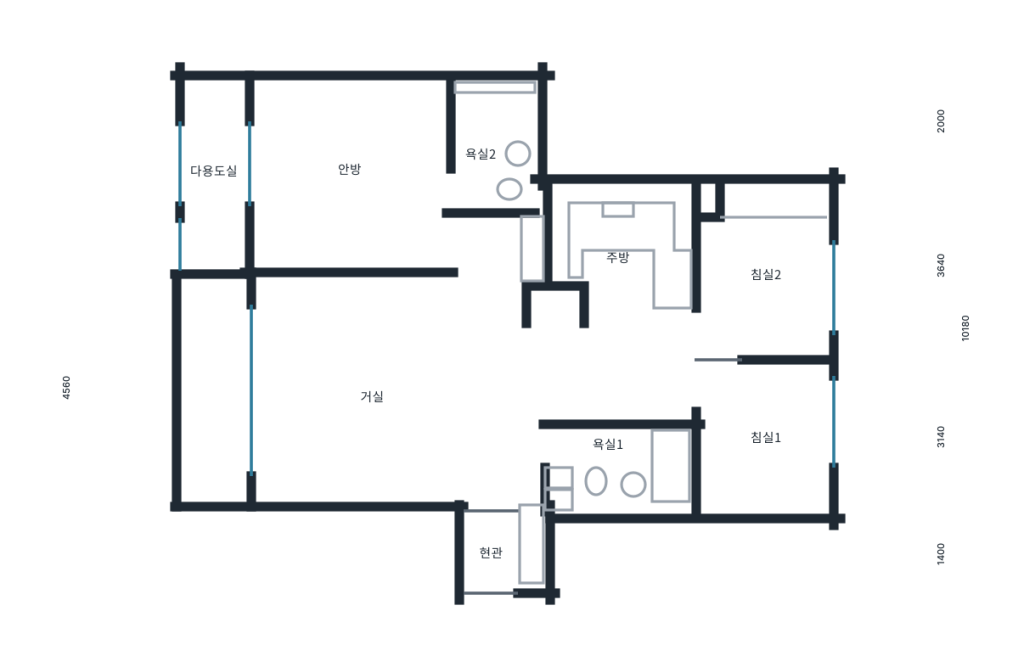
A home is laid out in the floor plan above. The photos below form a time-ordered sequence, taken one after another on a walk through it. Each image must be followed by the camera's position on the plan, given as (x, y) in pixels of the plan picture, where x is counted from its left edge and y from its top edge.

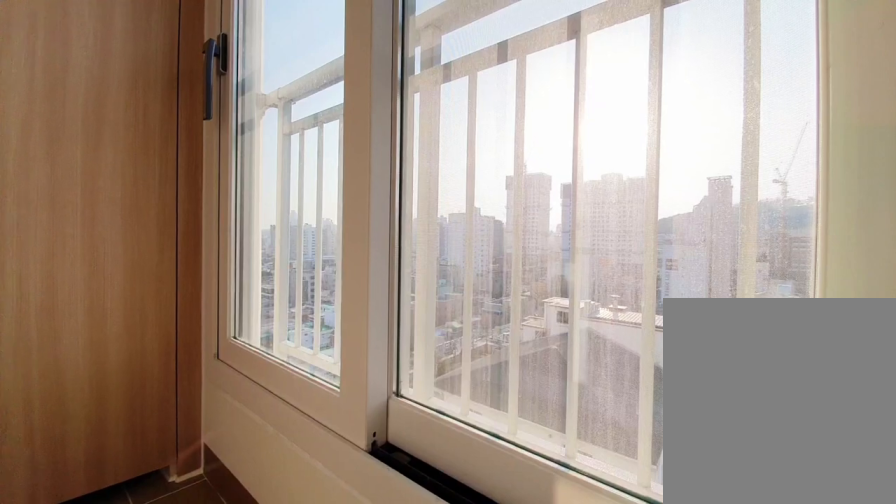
(242, 199)
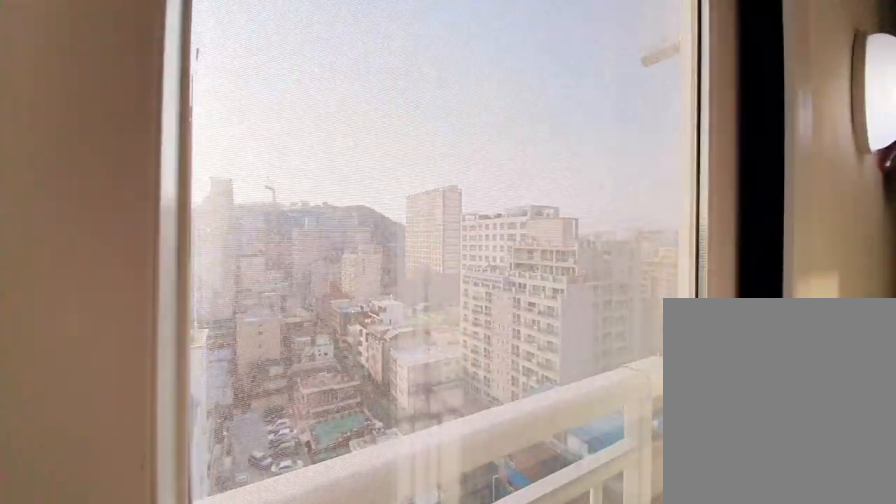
(241, 198)
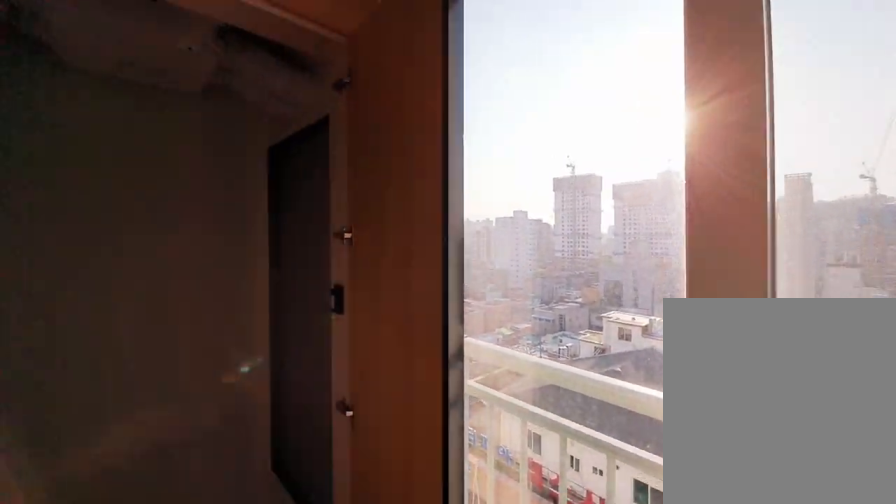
(240, 199)
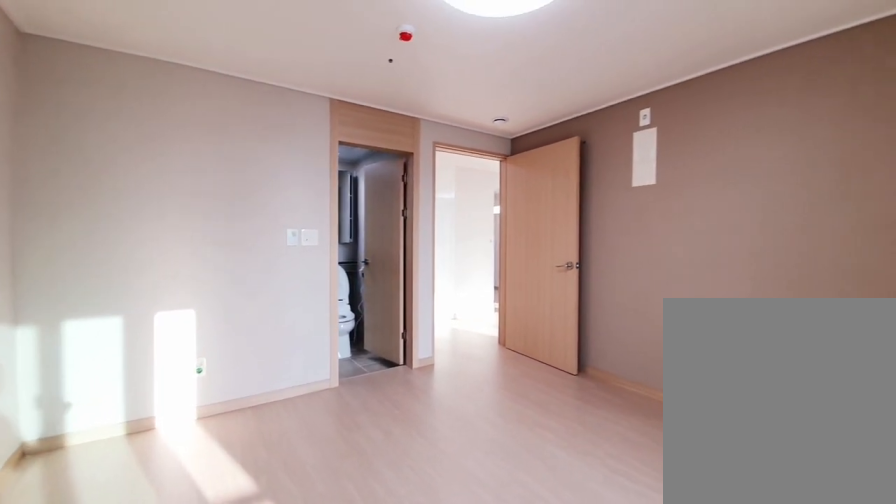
(335, 213)
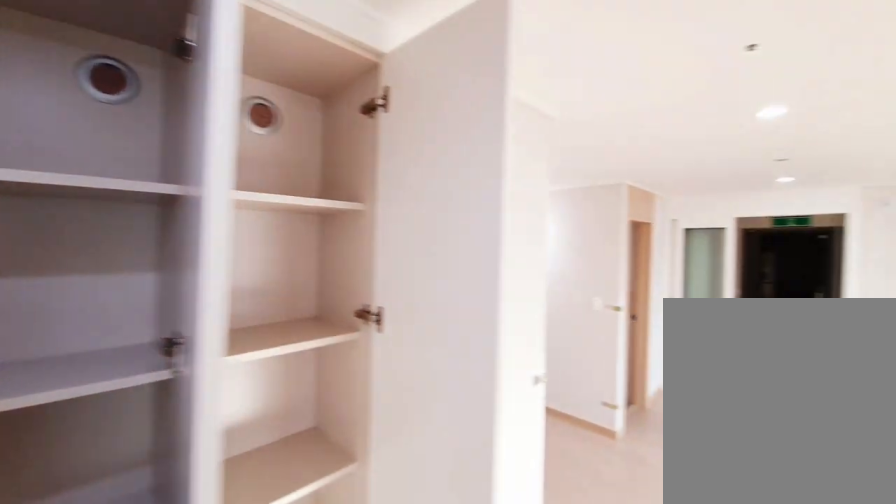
(483, 265)
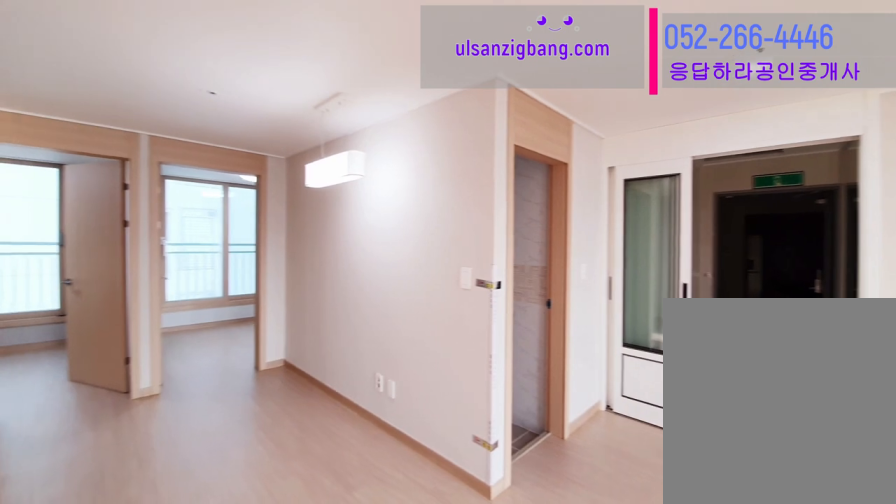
(500, 349)
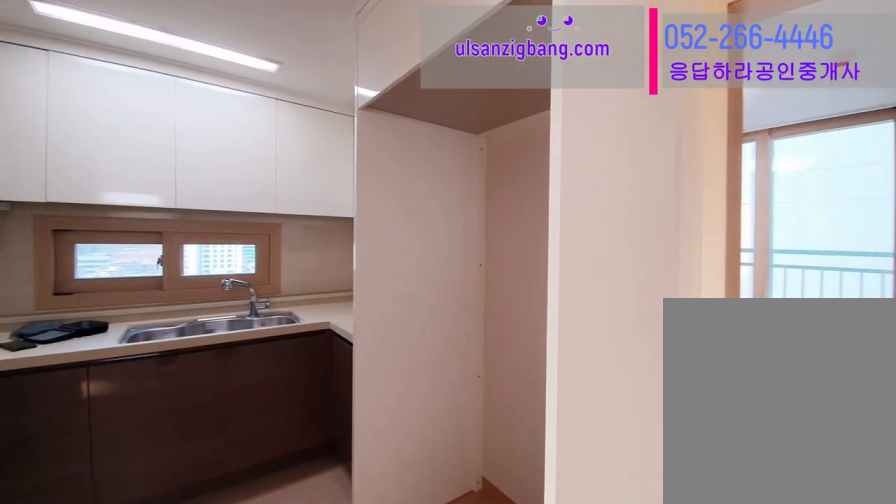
(625, 271)
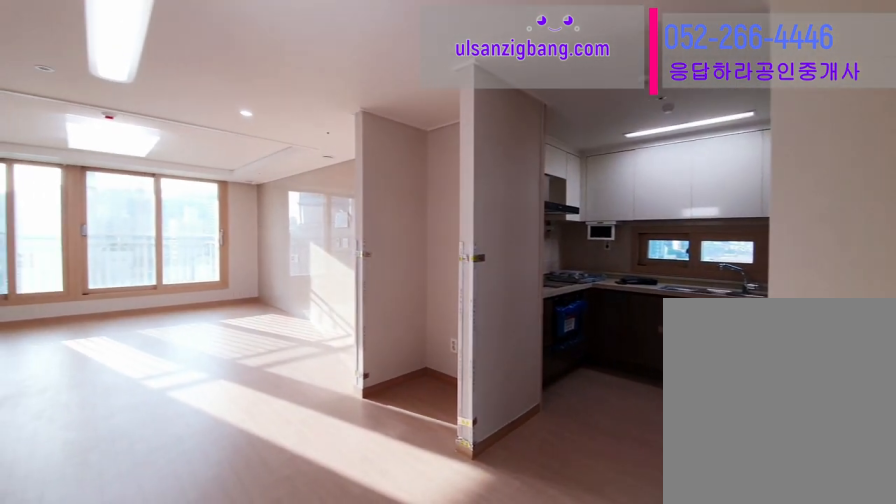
(653, 354)
